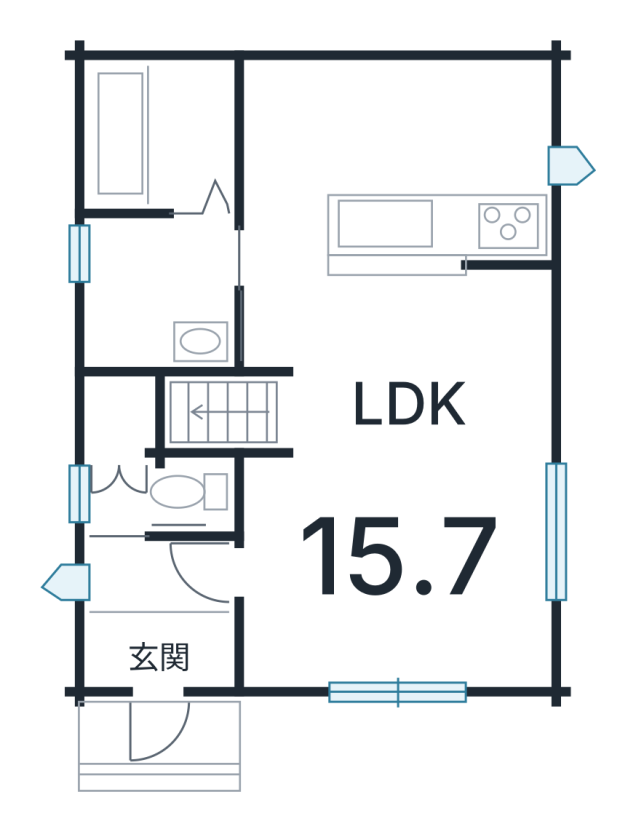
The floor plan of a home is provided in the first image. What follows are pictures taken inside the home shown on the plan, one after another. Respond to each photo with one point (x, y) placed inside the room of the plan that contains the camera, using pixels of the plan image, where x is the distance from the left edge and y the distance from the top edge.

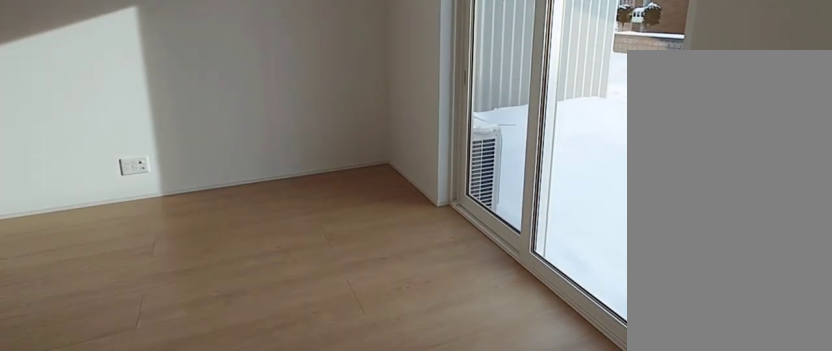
(396, 476)
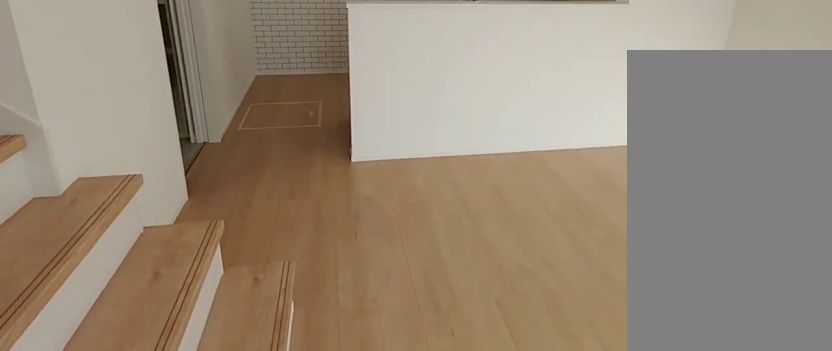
(396, 476)
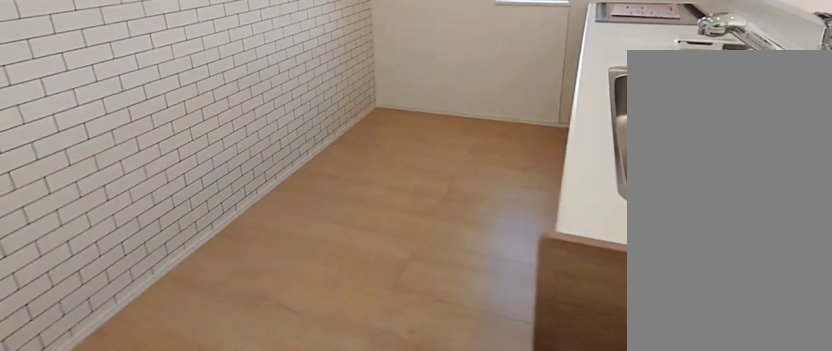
(411, 145)
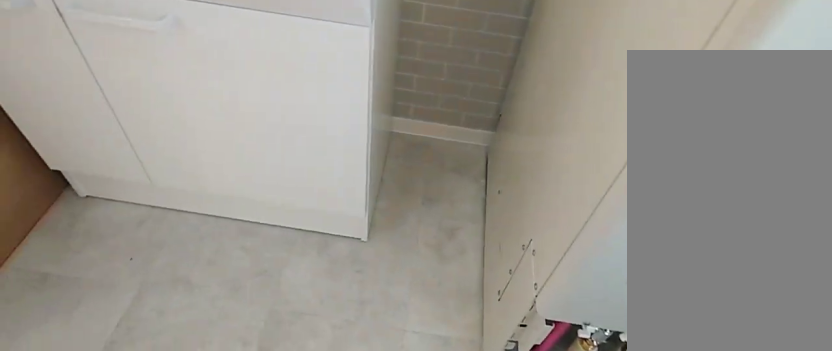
(156, 311)
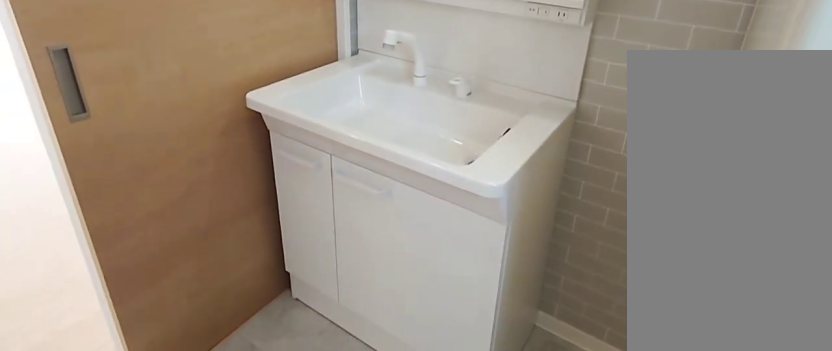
(156, 311)
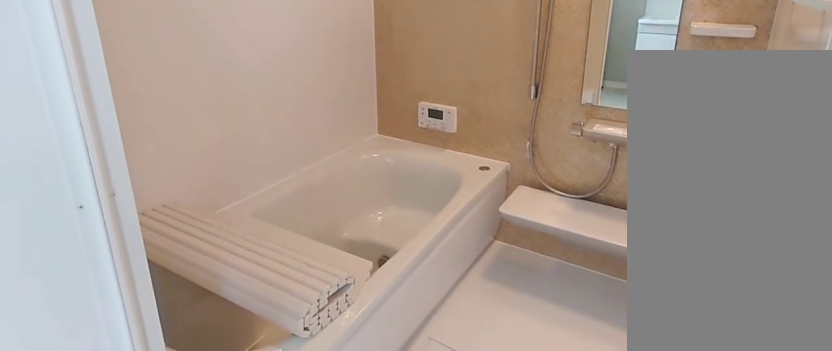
(156, 86)
